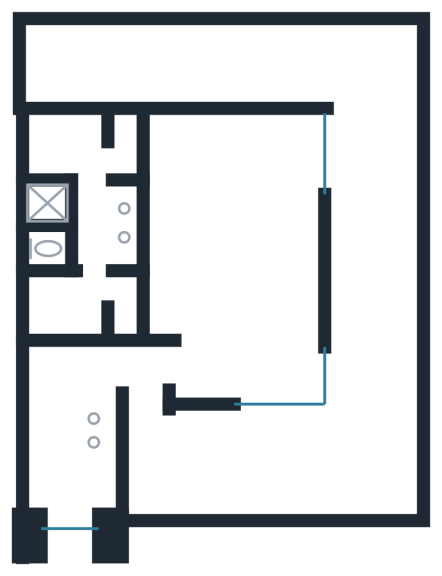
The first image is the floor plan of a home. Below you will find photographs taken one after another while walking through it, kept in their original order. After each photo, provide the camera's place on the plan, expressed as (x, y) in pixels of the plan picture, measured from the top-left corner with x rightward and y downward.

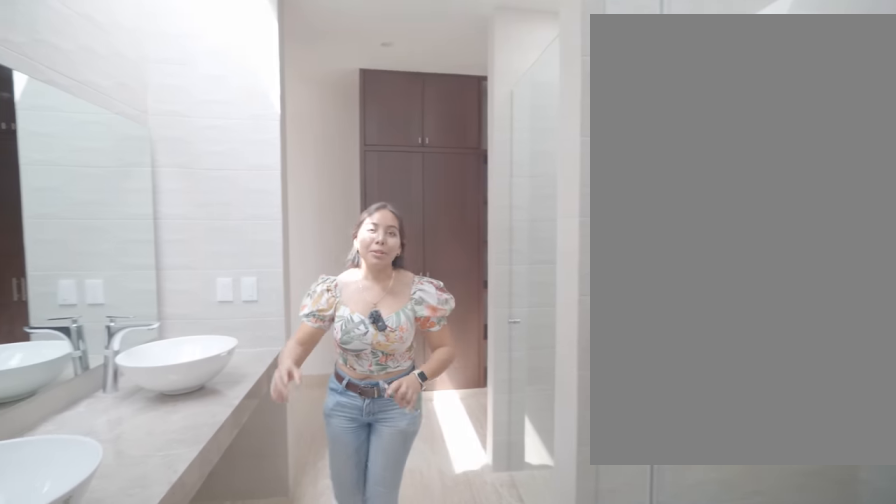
(100, 193)
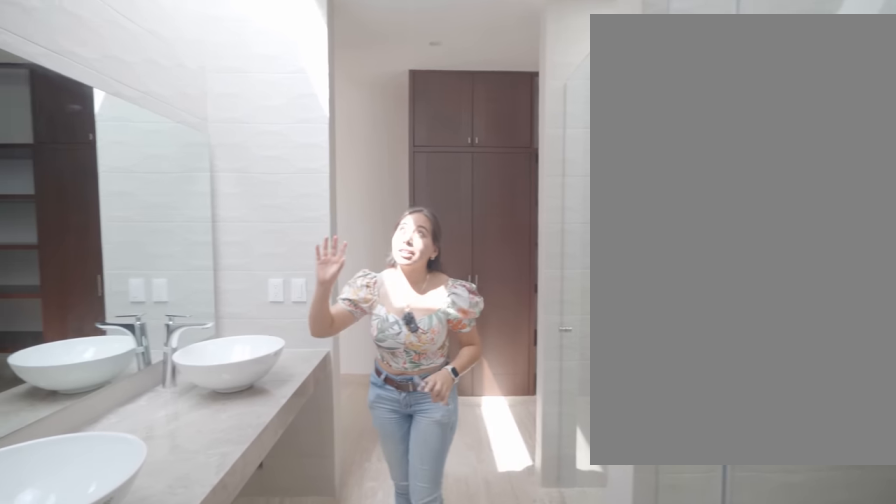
(99, 211)
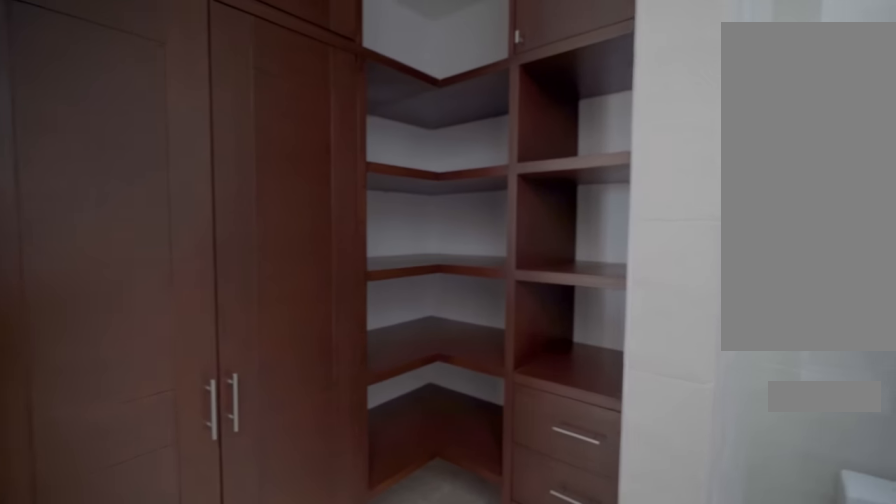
(91, 281)
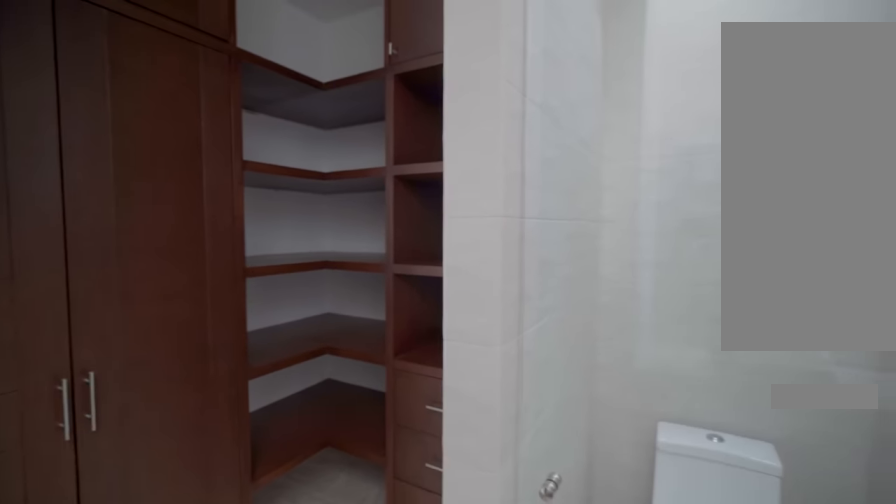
(91, 281)
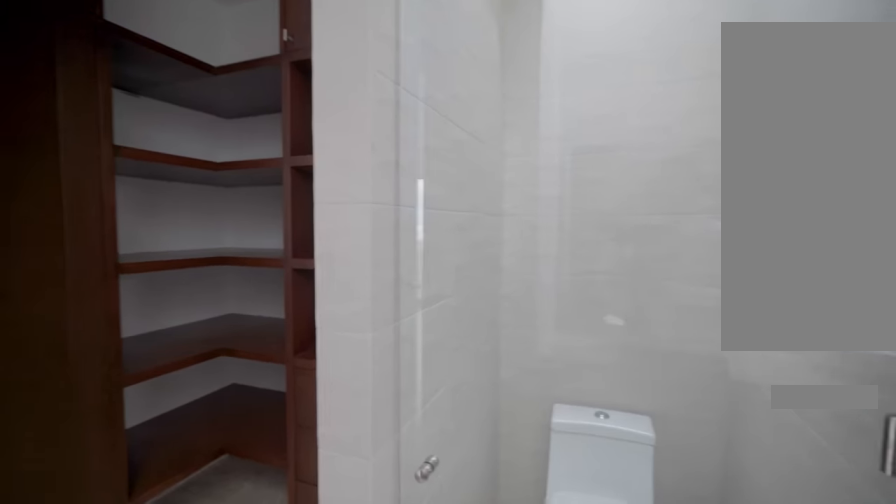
(91, 281)
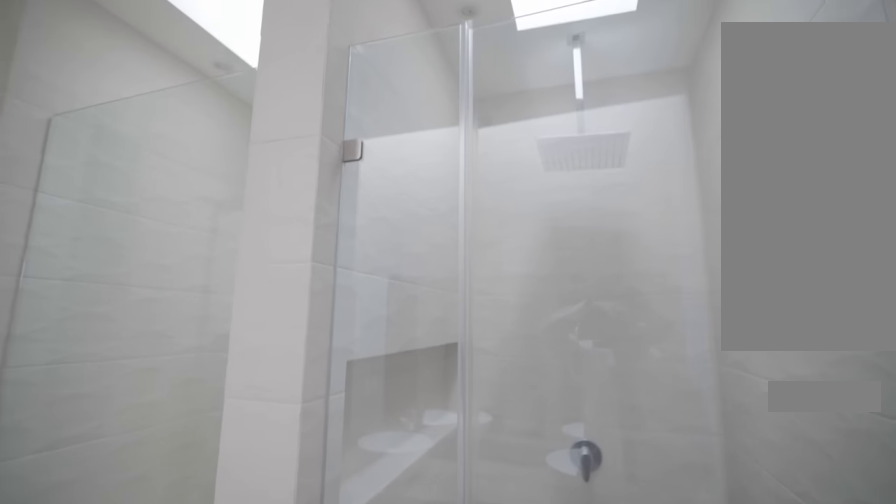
(93, 205)
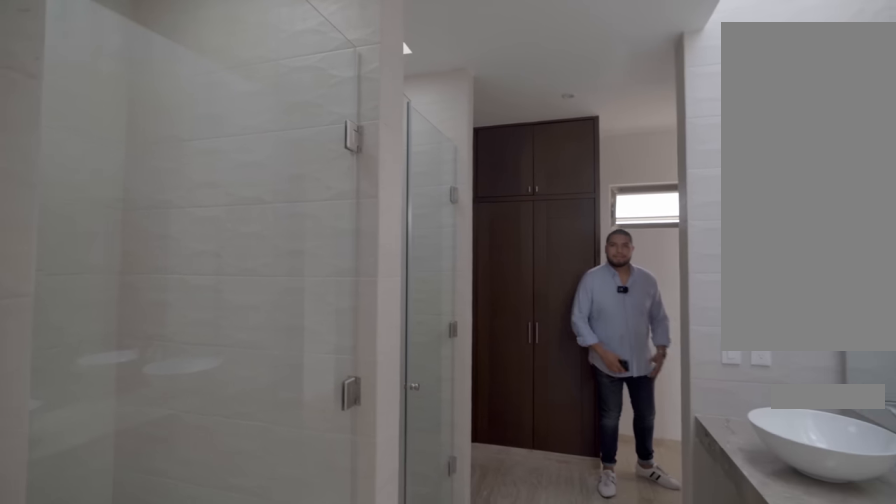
(99, 269)
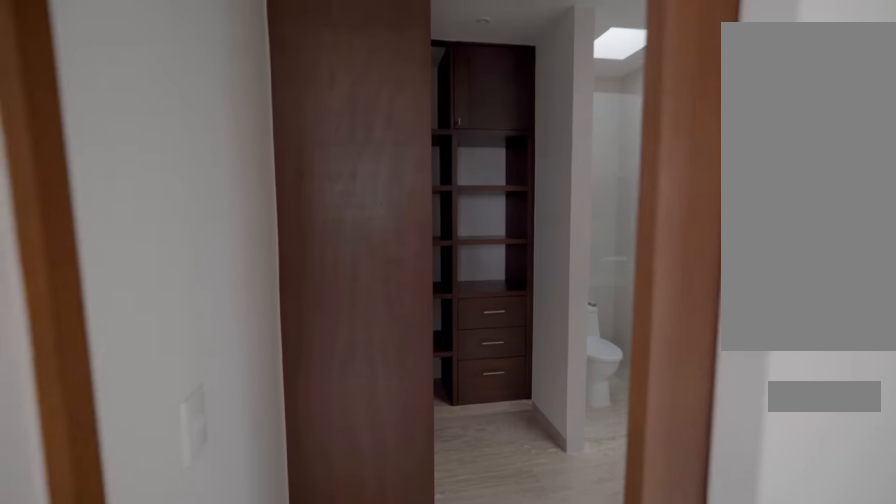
(125, 316)
